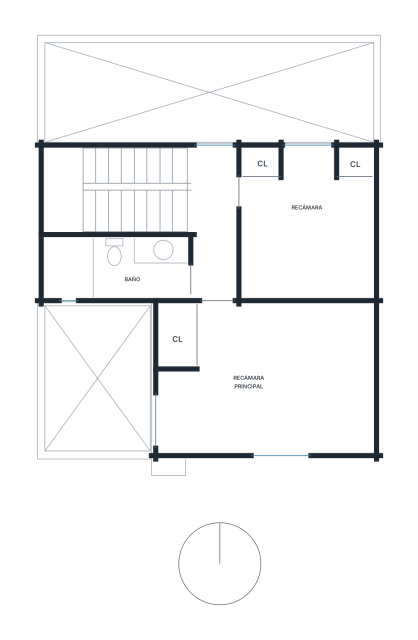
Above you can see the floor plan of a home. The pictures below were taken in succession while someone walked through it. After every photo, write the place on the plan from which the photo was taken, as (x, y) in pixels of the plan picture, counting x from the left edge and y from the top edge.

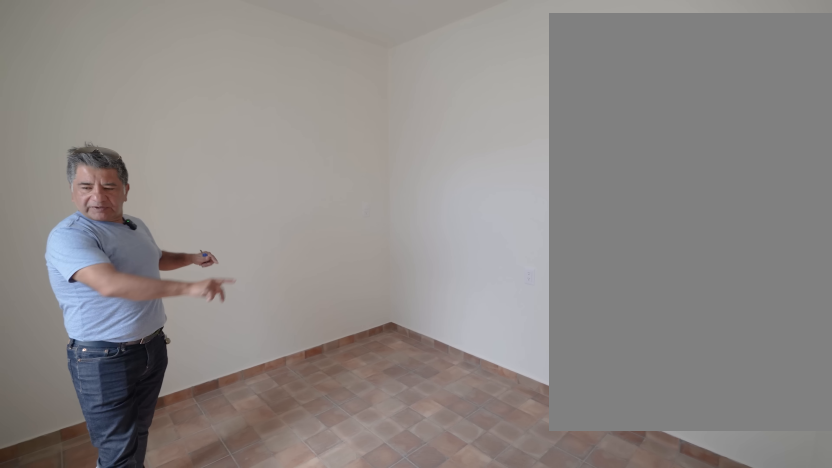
(258, 197)
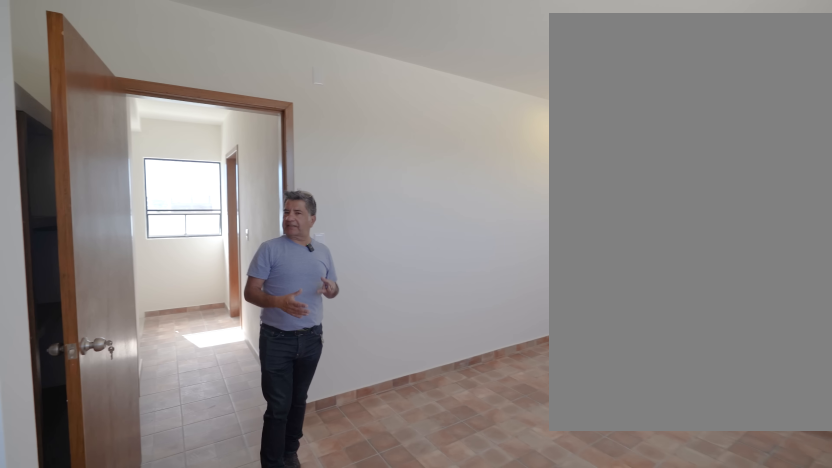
(244, 368)
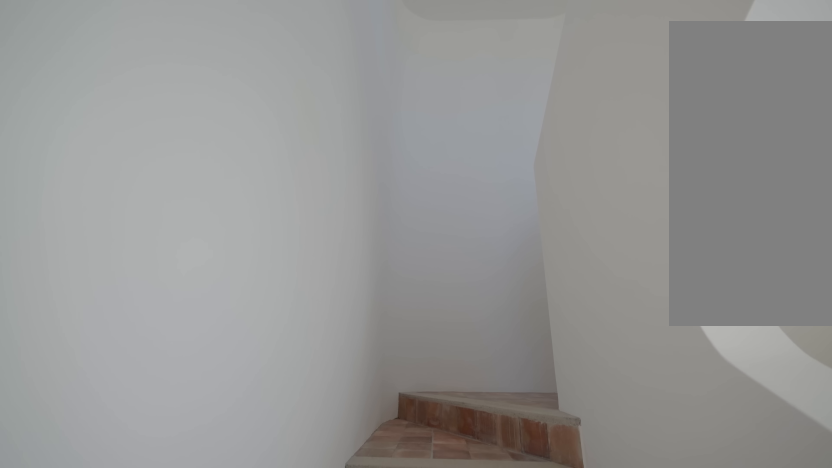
(181, 207)
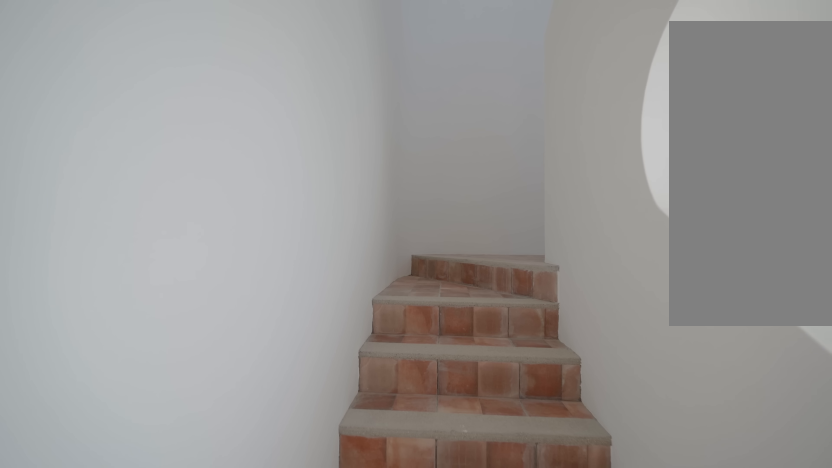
(165, 209)
